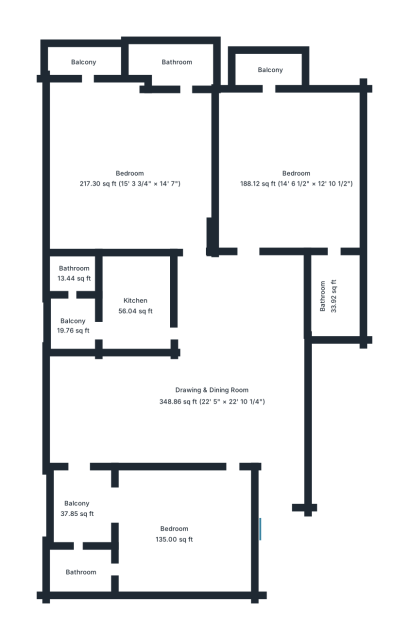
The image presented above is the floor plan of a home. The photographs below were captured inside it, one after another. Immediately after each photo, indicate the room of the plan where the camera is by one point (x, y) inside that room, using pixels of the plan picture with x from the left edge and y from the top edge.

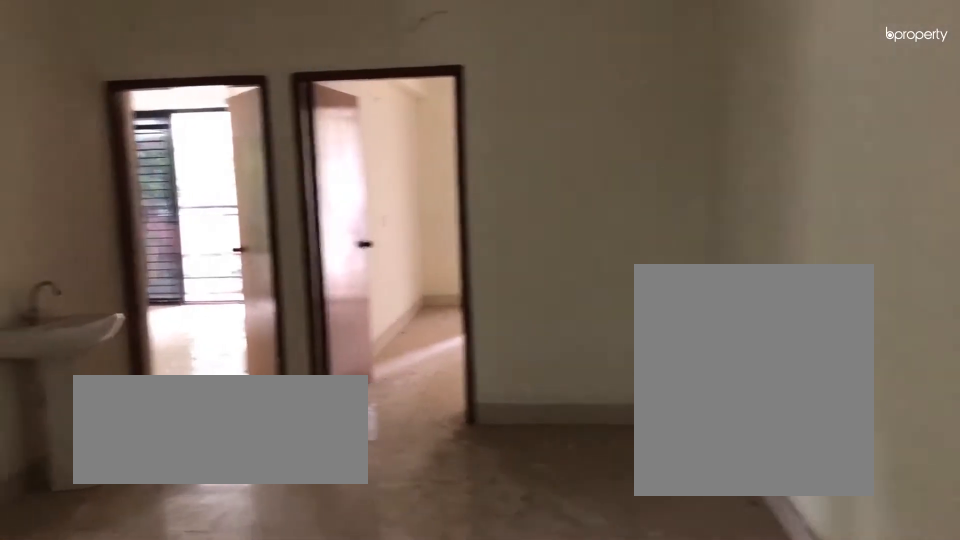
(212, 397)
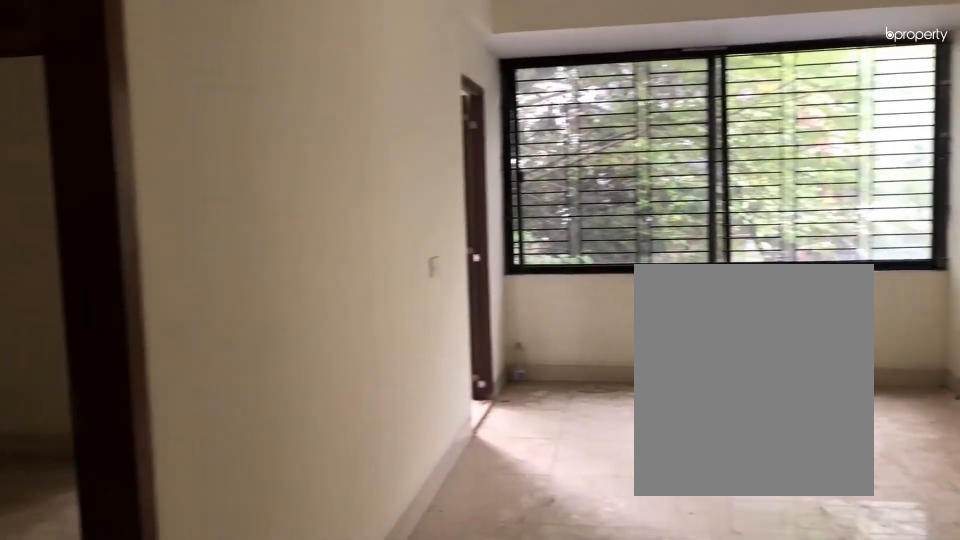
(212, 397)
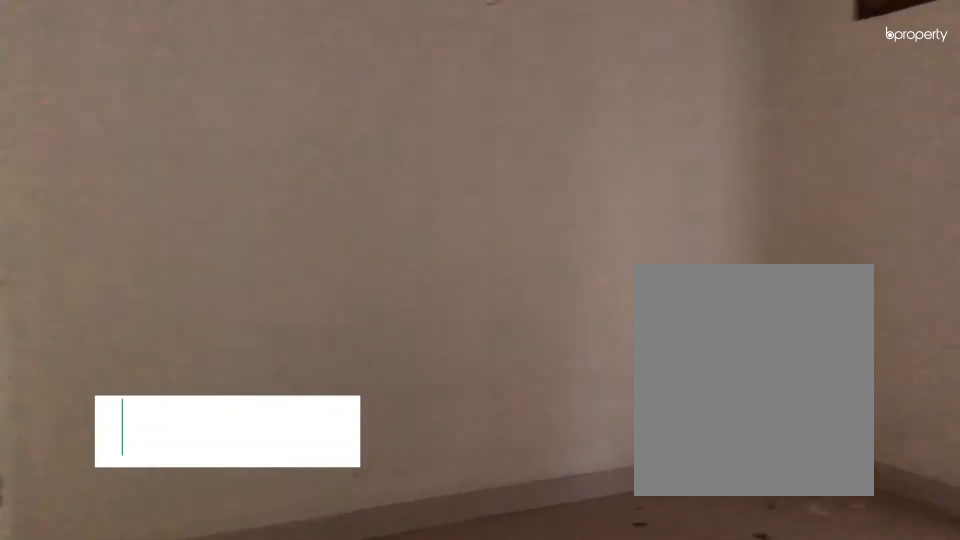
(169, 537)
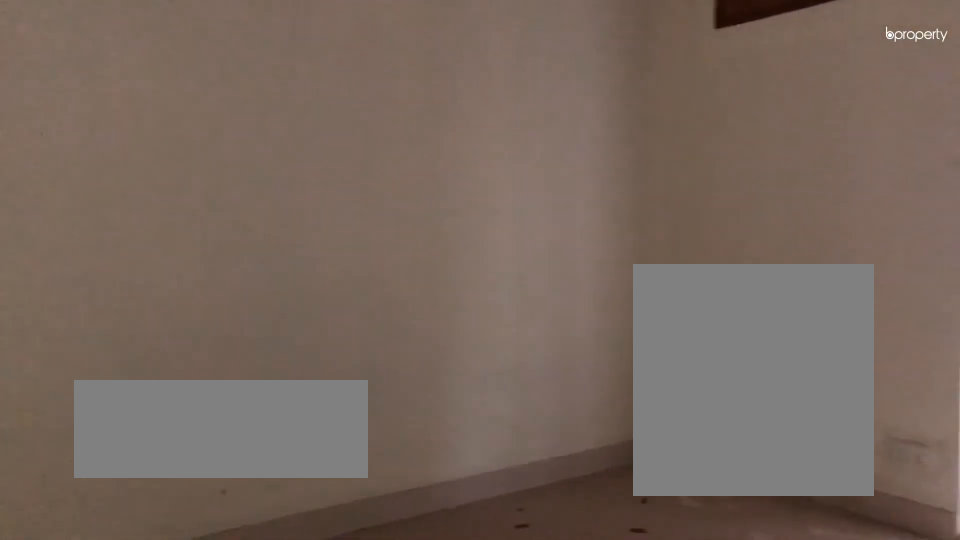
(169, 537)
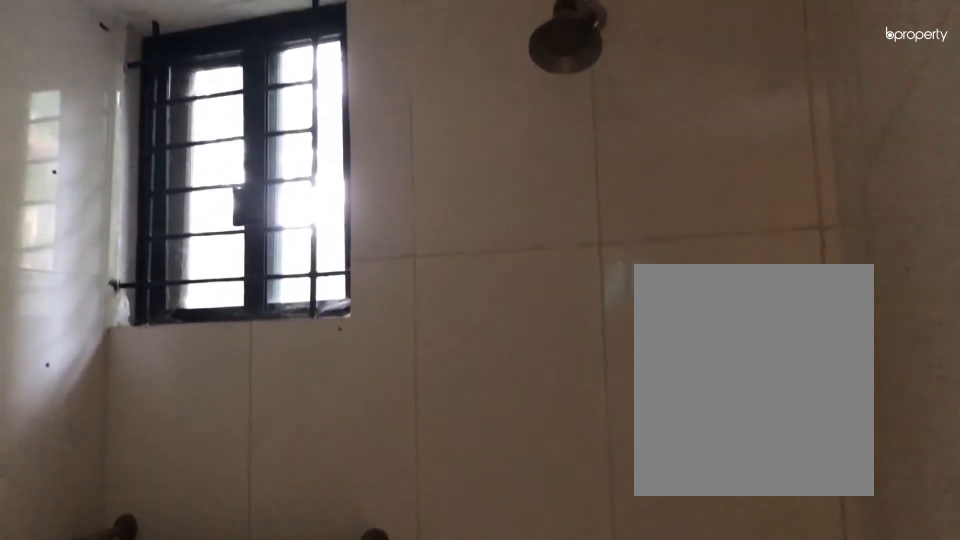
(84, 568)
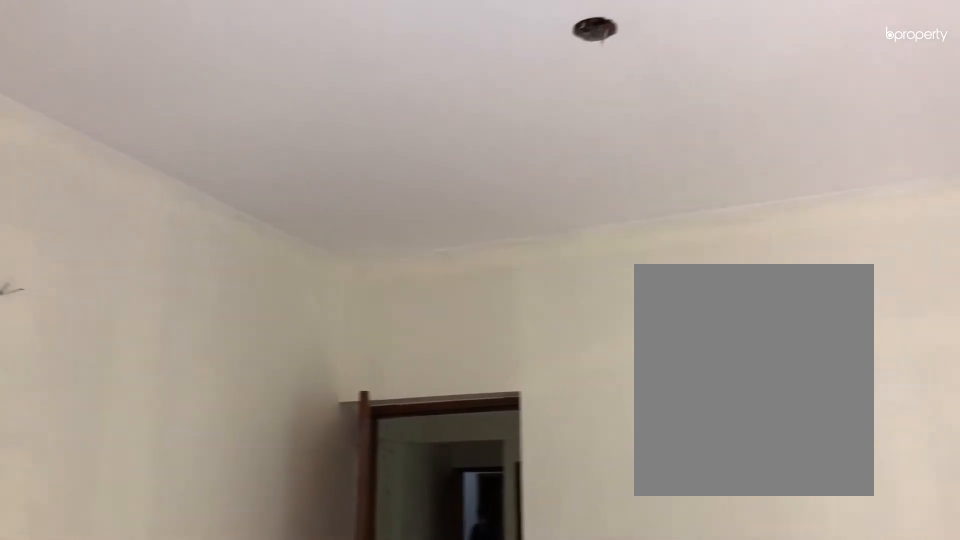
(129, 177)
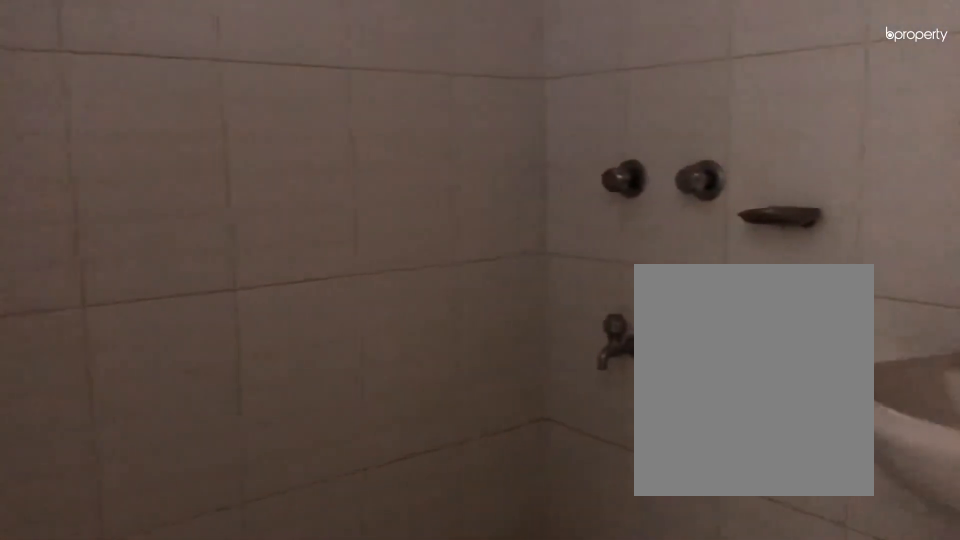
(177, 70)
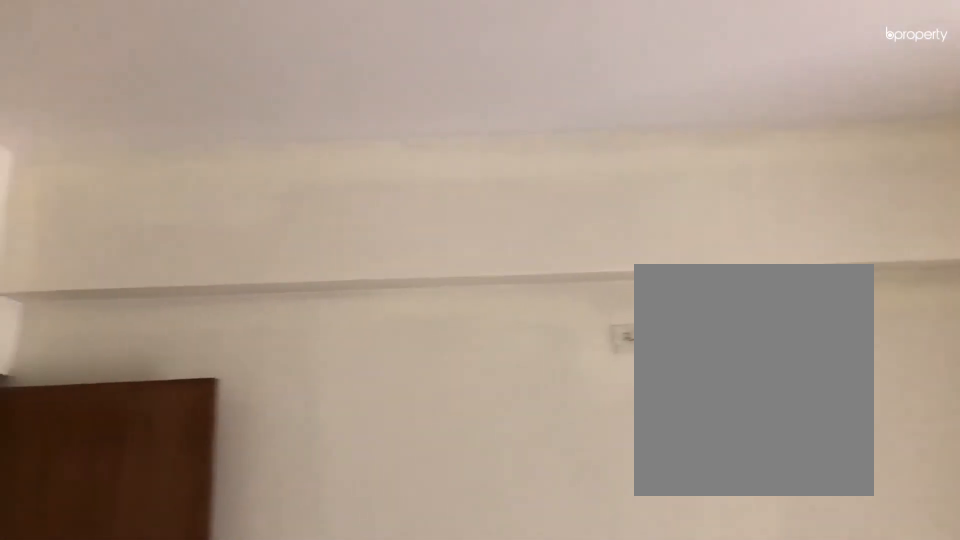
(296, 177)
